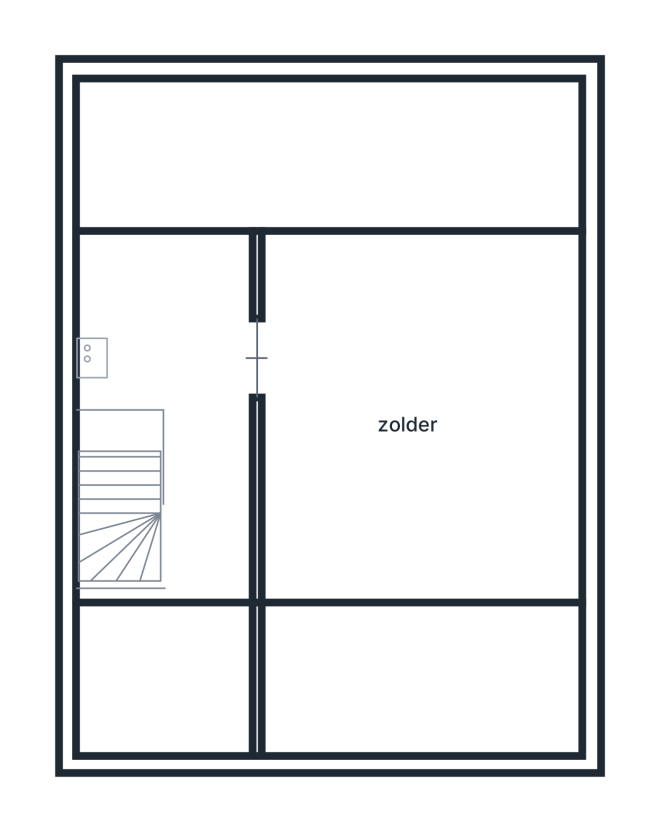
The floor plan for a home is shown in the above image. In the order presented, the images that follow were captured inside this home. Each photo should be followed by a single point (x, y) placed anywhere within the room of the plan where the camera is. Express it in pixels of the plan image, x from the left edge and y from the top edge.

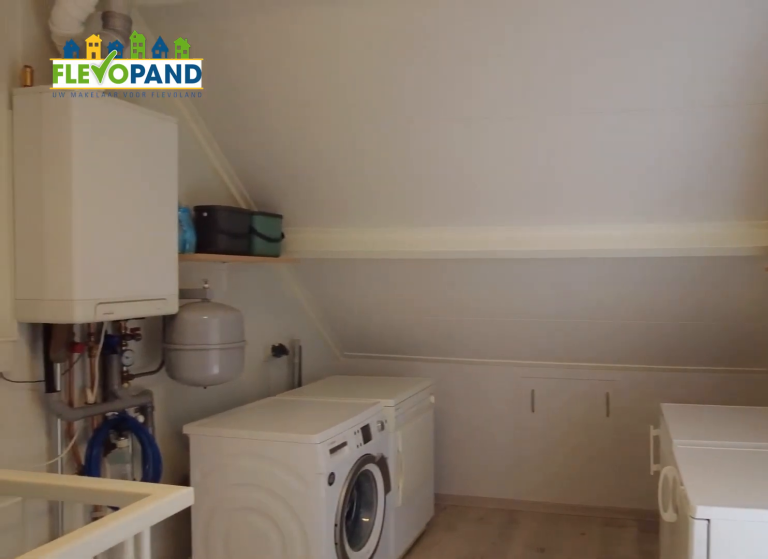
(198, 506)
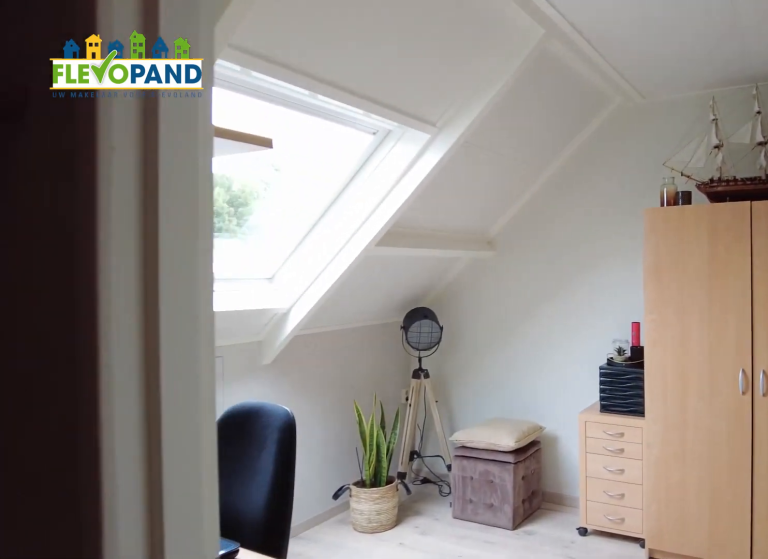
(420, 539)
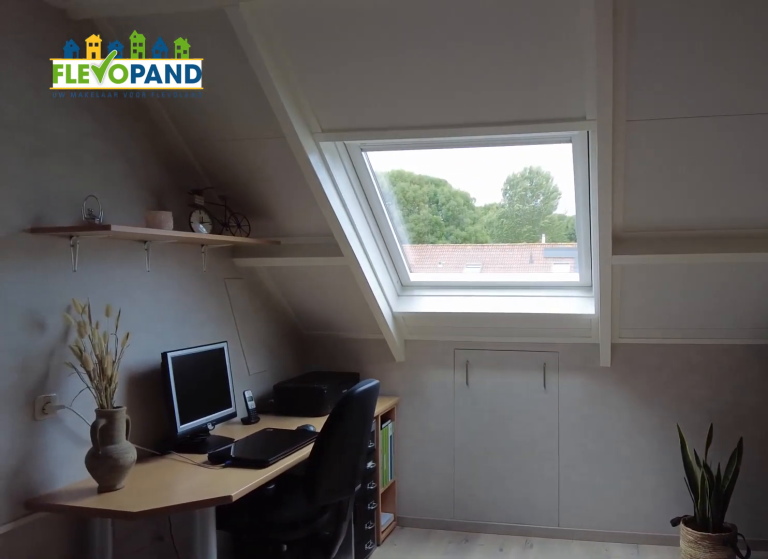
(420, 539)
